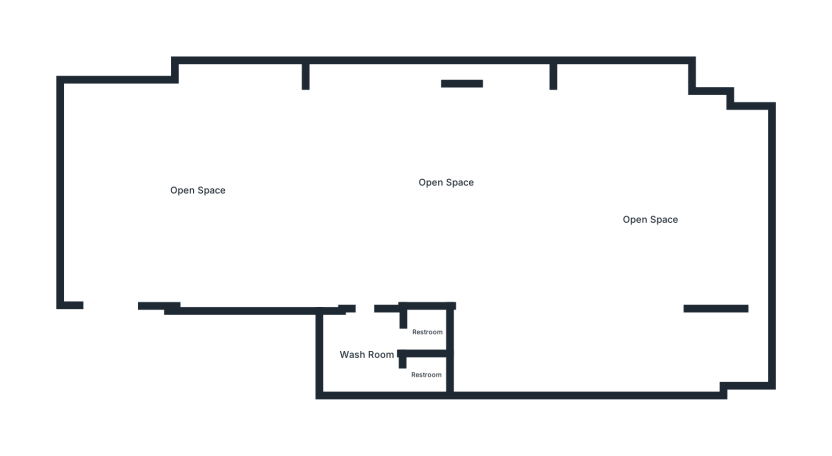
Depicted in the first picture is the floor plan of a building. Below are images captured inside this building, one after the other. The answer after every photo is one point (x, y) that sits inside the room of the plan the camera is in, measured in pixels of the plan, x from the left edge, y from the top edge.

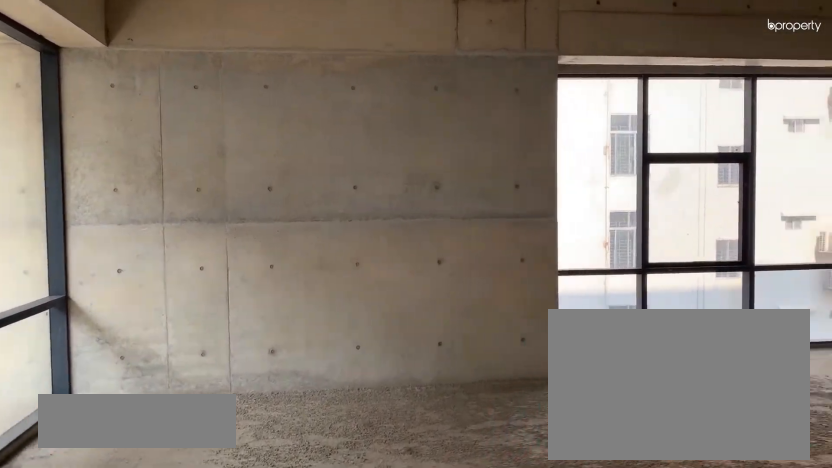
(199, 191)
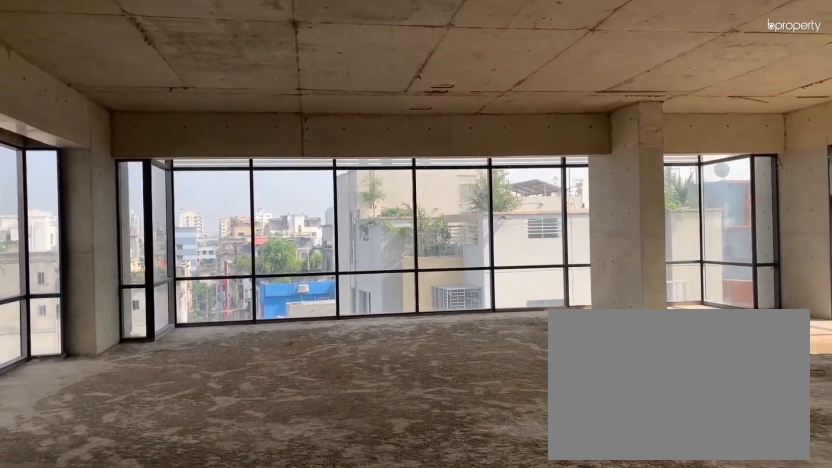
(448, 182)
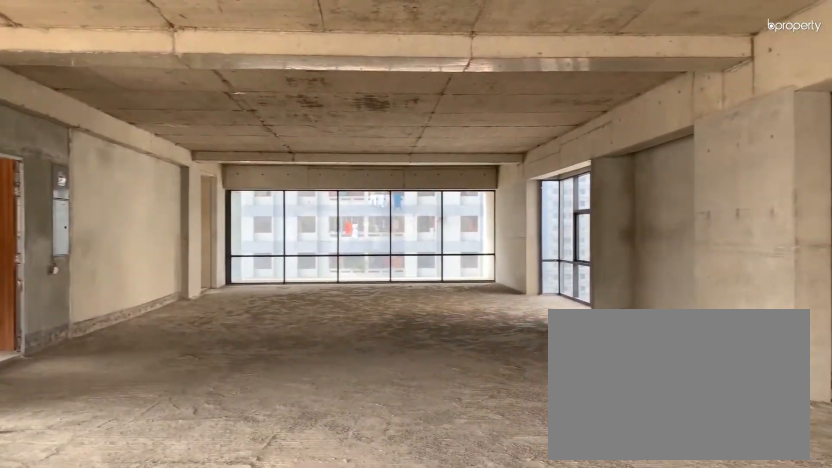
(653, 219)
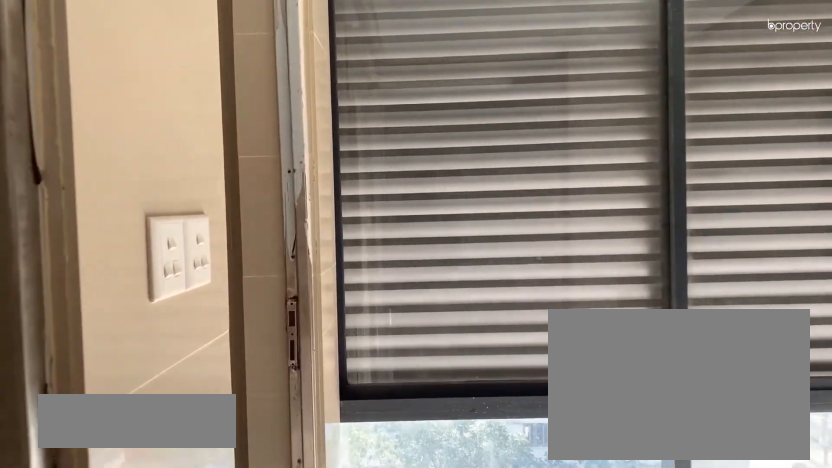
(366, 355)
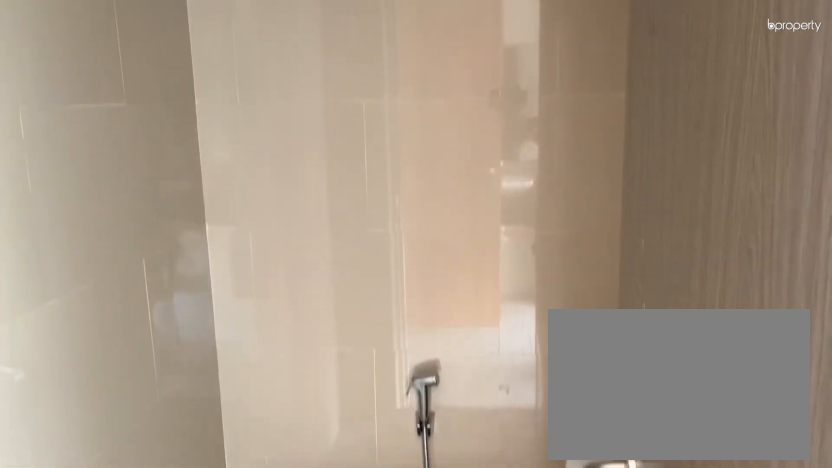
(426, 333)
